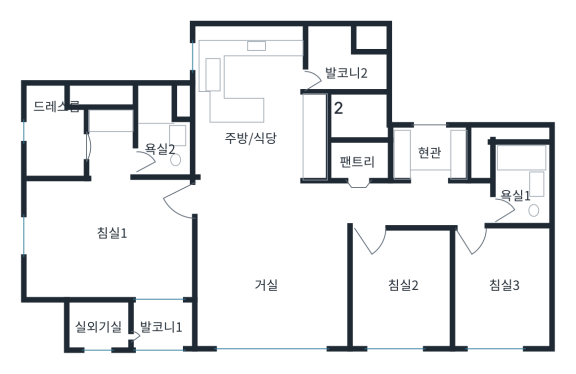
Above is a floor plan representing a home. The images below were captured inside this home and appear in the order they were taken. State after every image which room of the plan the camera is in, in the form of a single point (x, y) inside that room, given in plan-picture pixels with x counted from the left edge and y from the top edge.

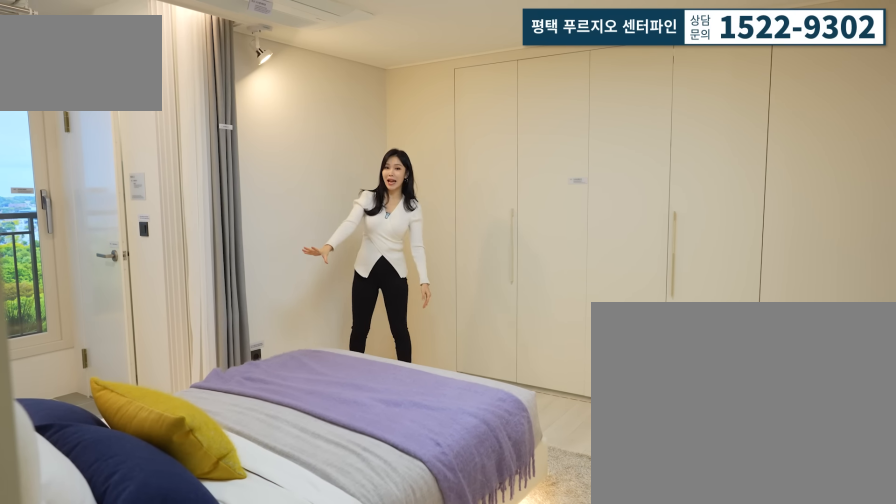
(108, 231)
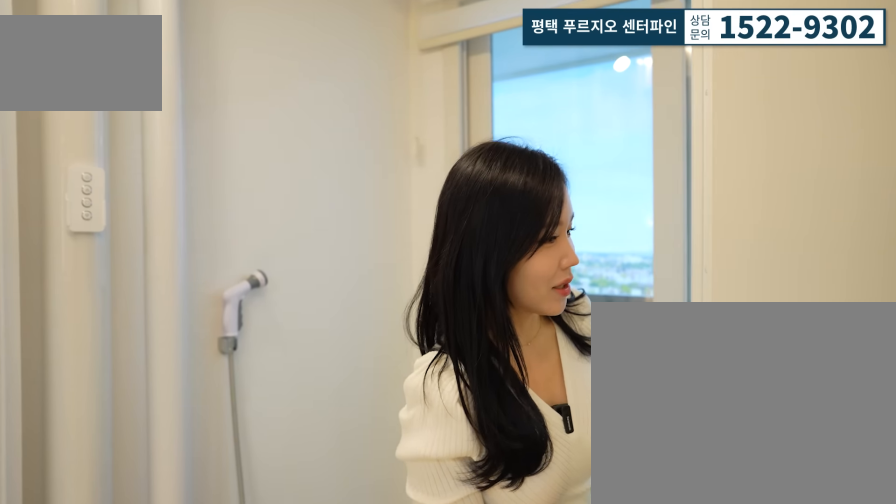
(157, 317)
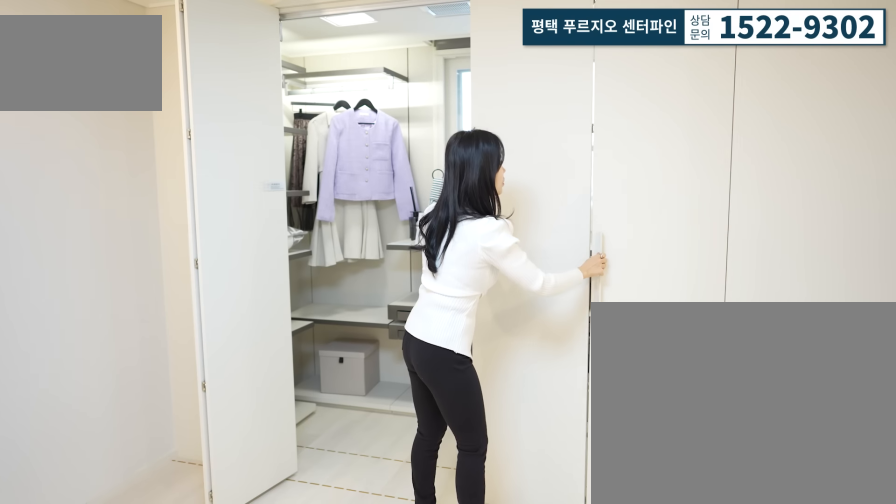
(69, 237)
